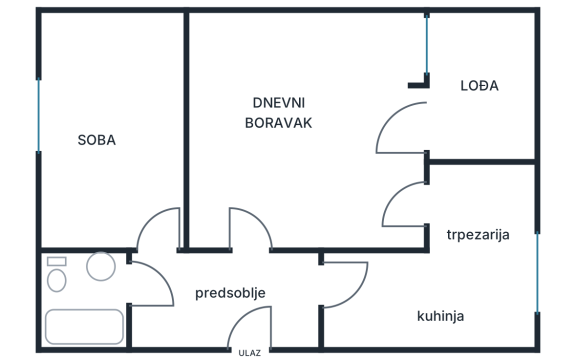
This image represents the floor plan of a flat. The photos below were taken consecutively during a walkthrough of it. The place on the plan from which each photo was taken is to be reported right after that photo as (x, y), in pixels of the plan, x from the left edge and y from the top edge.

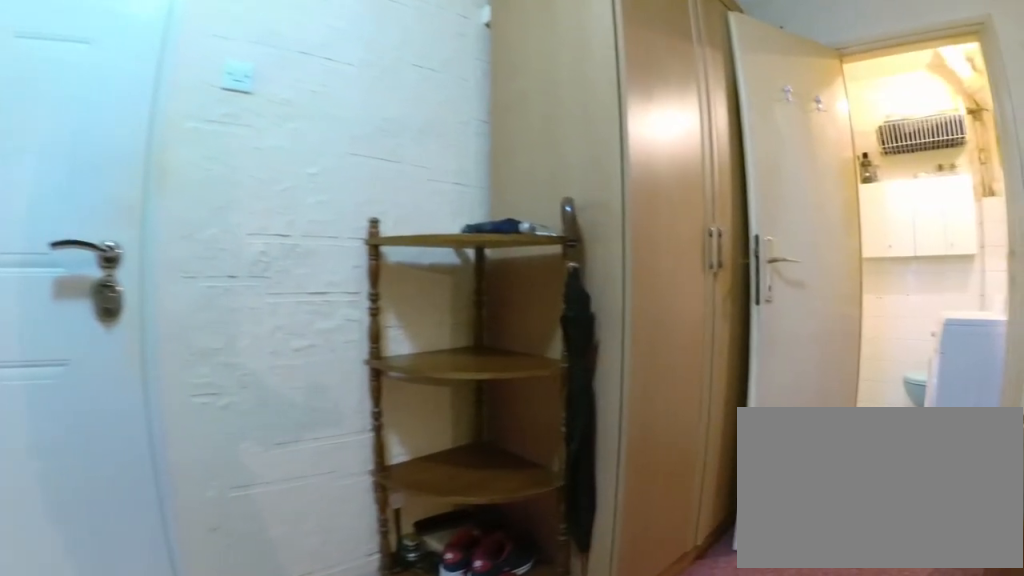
(246, 277)
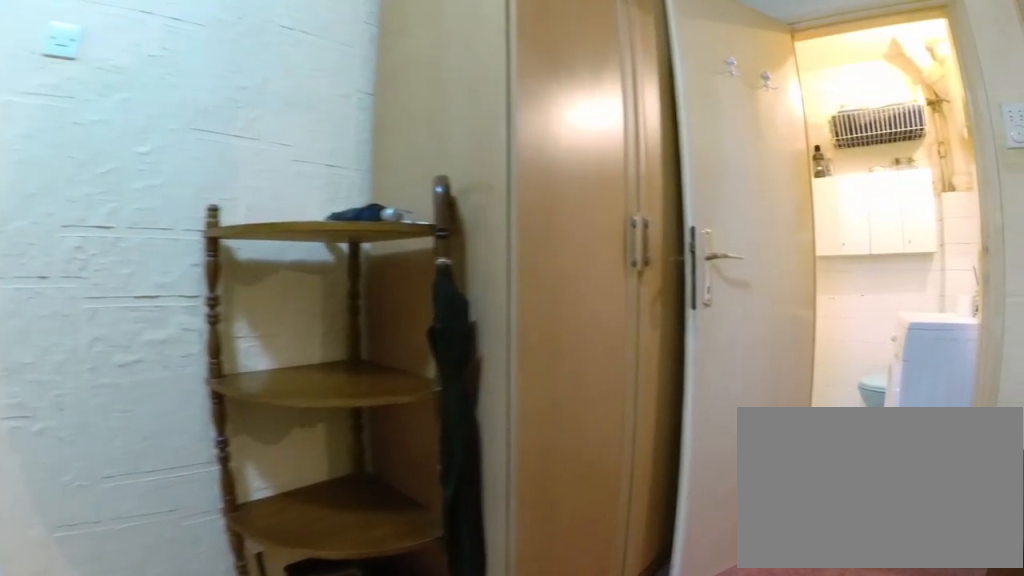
(232, 280)
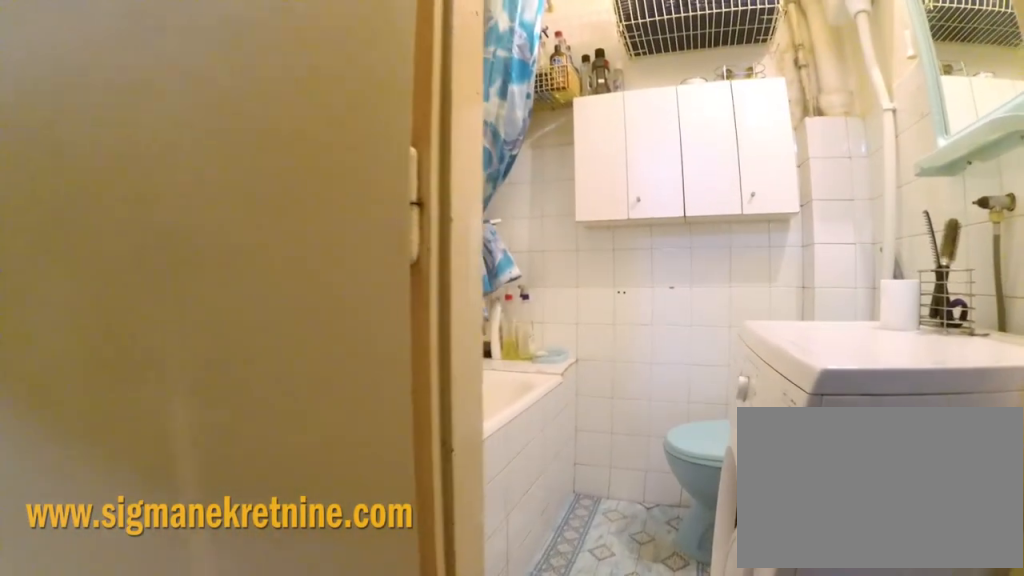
(157, 281)
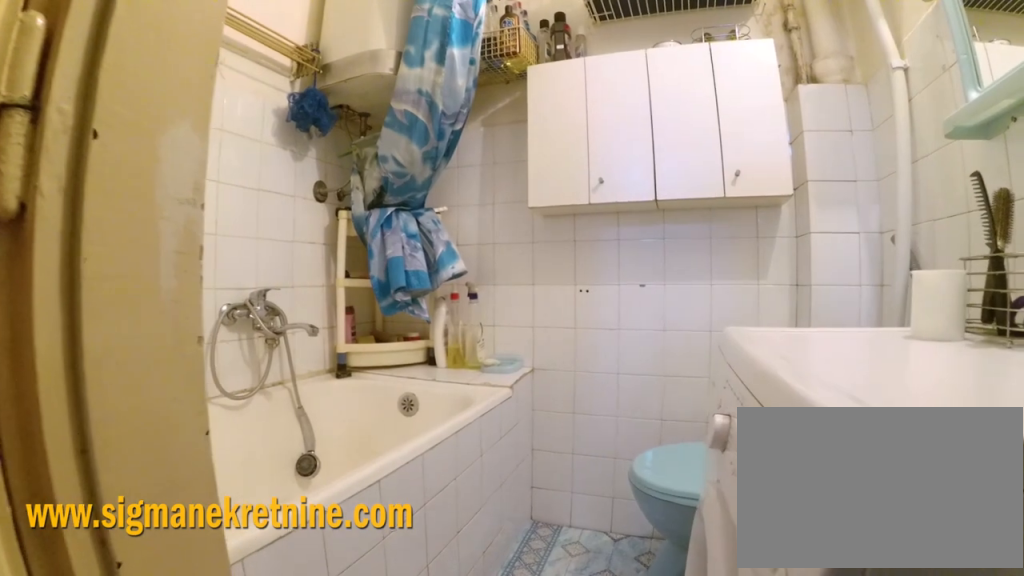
(142, 281)
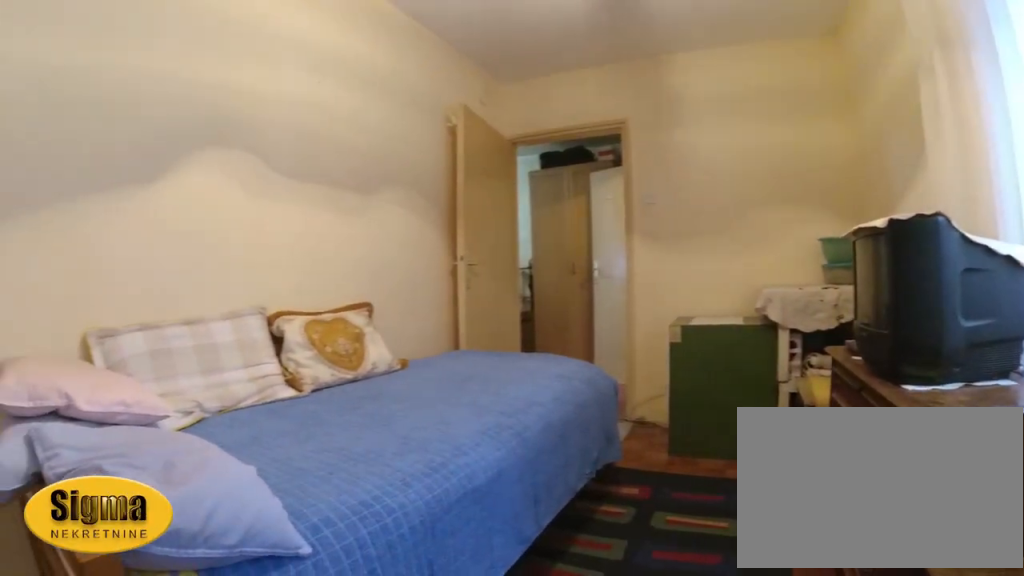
(75, 79)
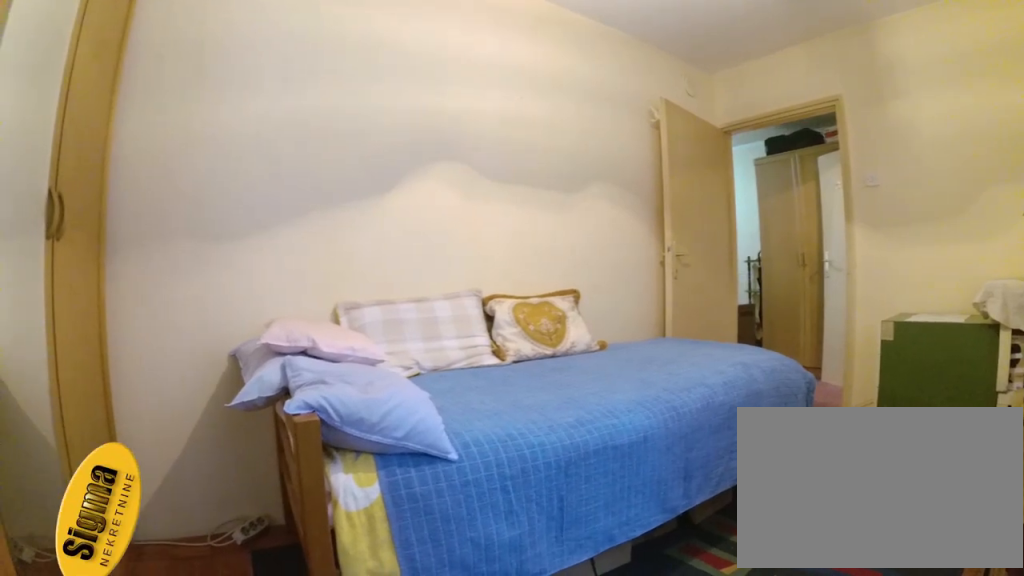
(69, 77)
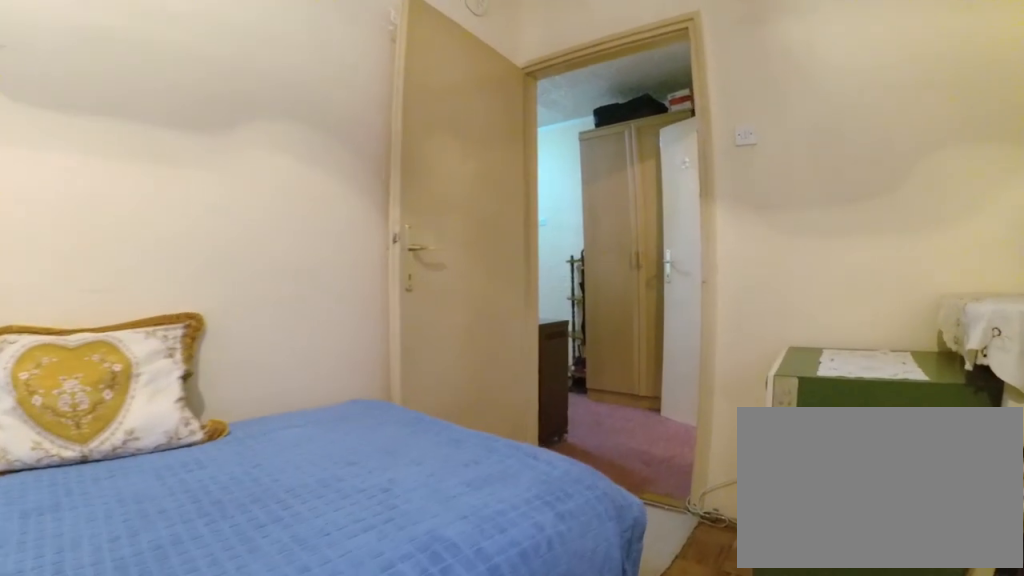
(102, 128)
